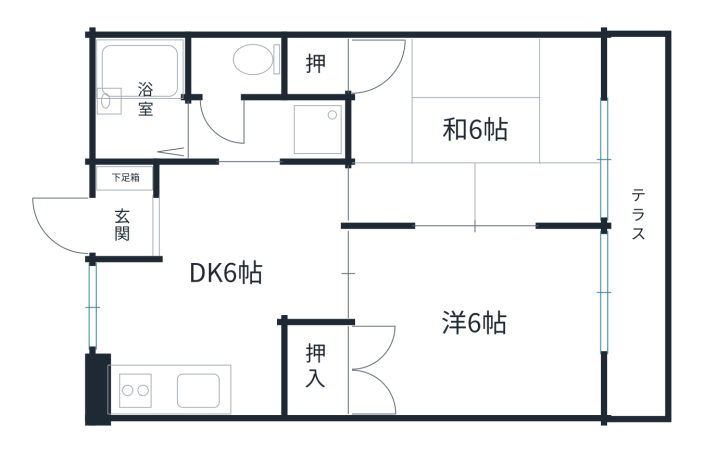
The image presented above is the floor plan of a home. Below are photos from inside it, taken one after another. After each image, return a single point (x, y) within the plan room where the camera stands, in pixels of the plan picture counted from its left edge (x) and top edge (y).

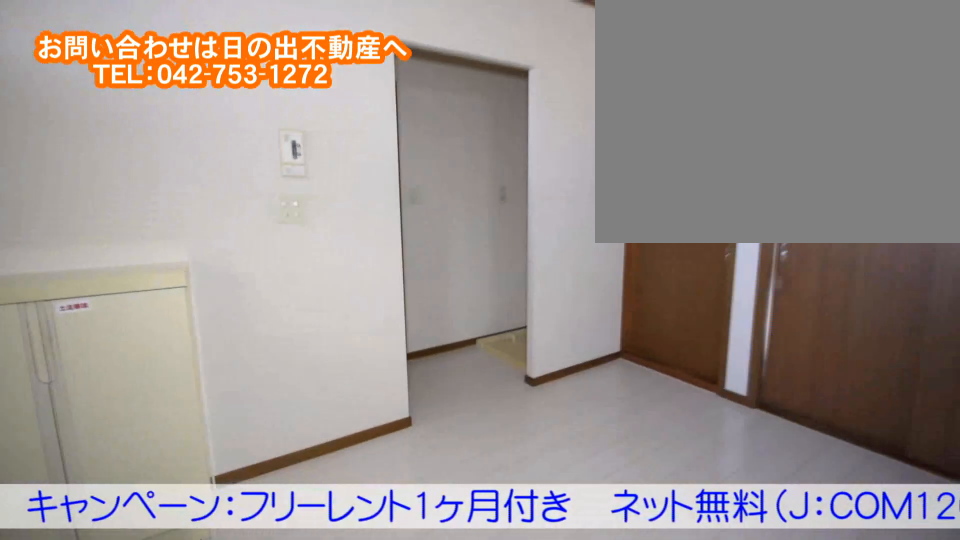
(230, 302)
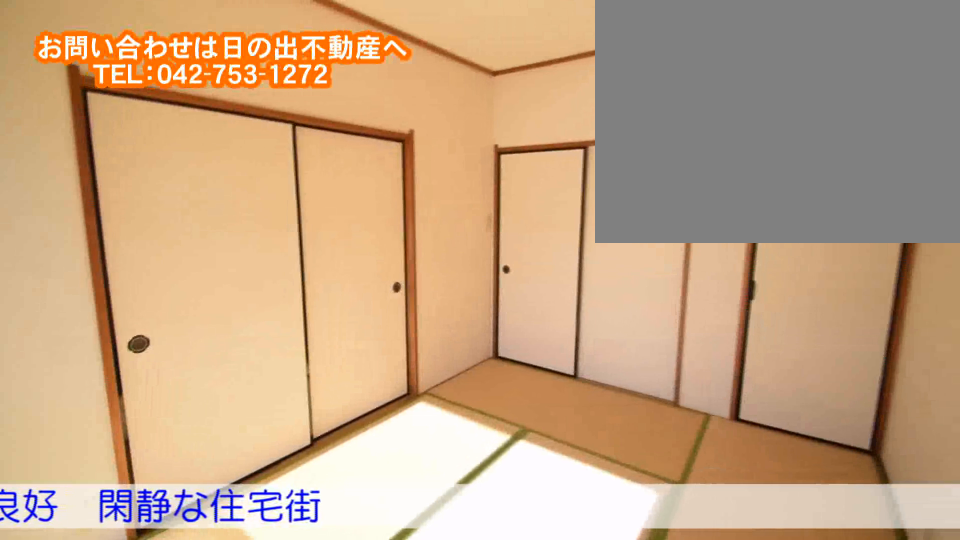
(537, 128)
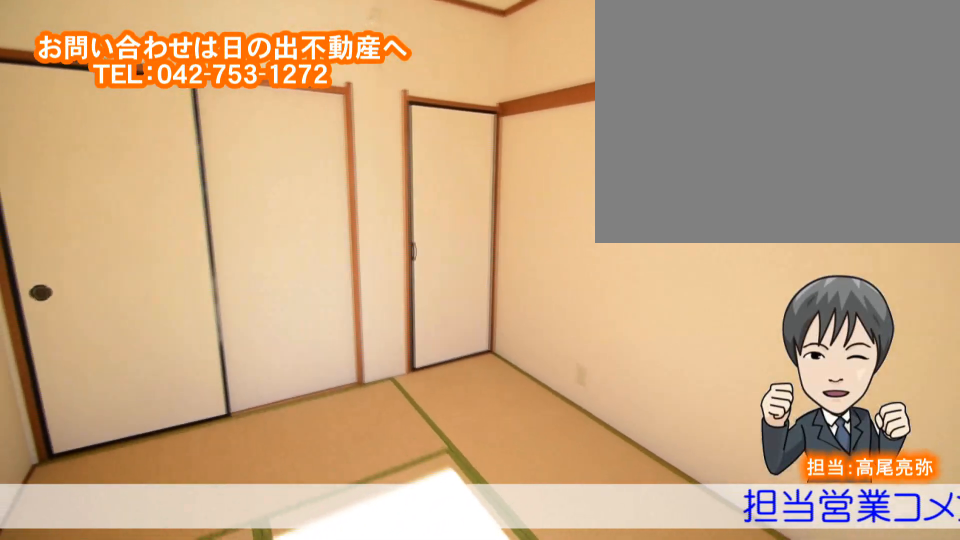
(536, 128)
